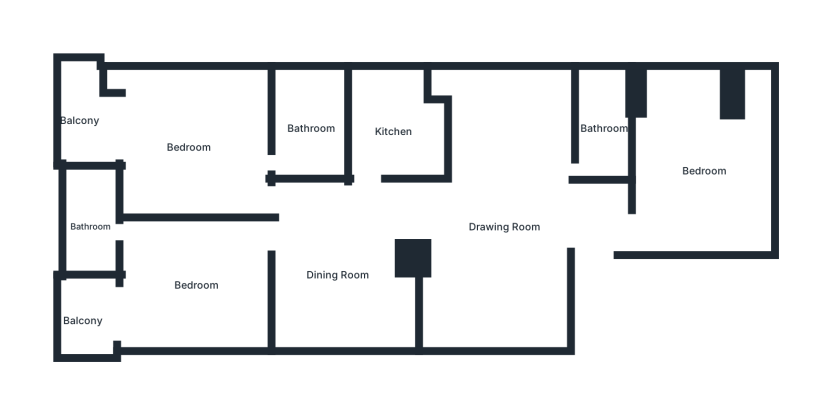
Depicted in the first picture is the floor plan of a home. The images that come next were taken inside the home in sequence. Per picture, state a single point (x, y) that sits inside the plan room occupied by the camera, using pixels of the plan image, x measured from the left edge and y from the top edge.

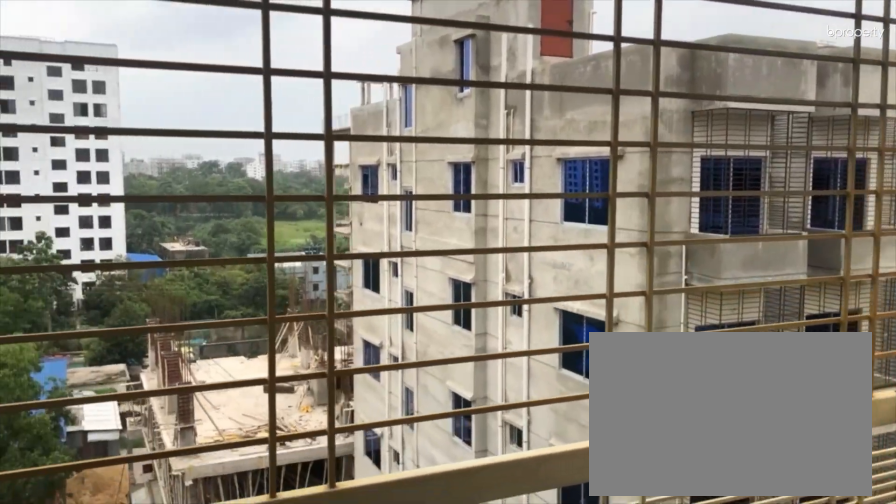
(76, 121)
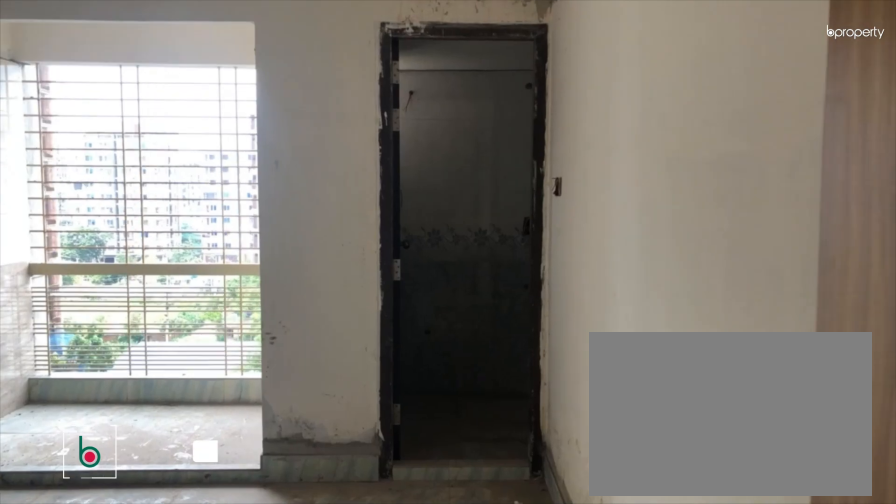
(196, 285)
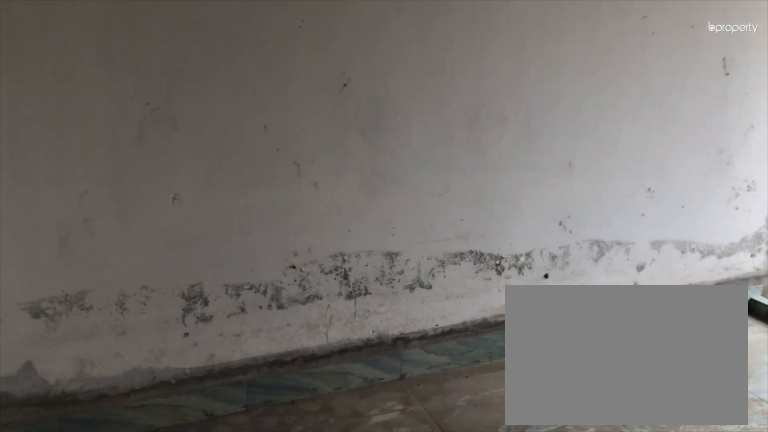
(196, 285)
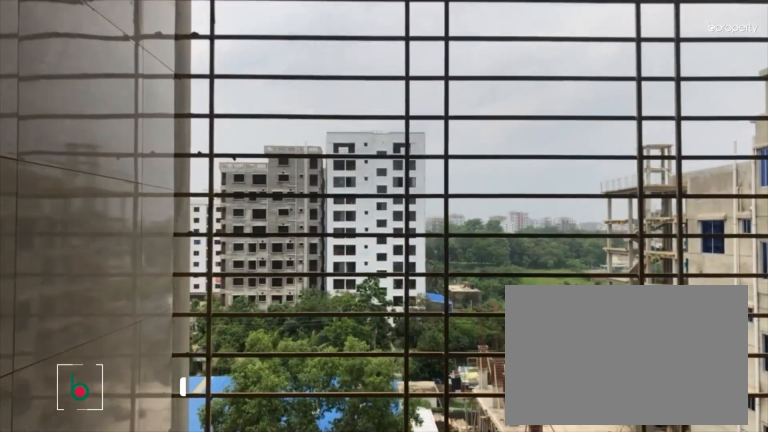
(83, 320)
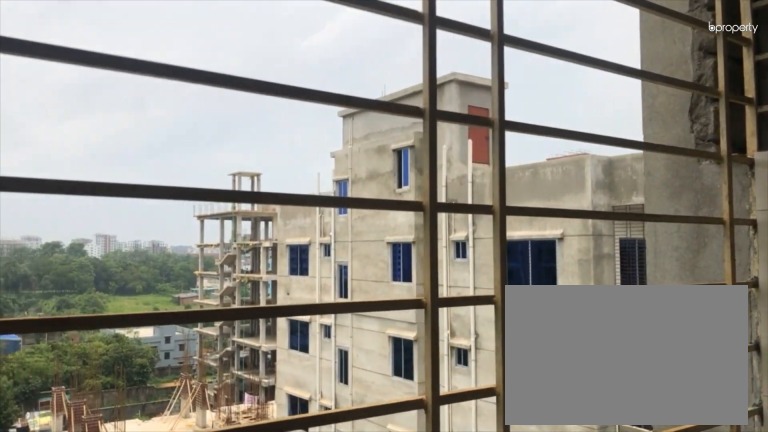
(83, 320)
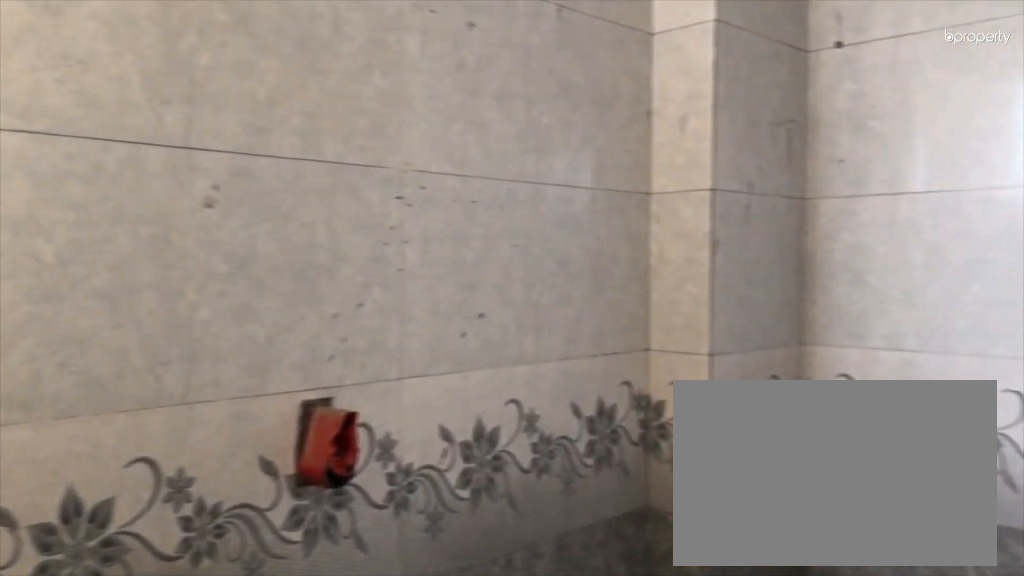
(88, 227)
